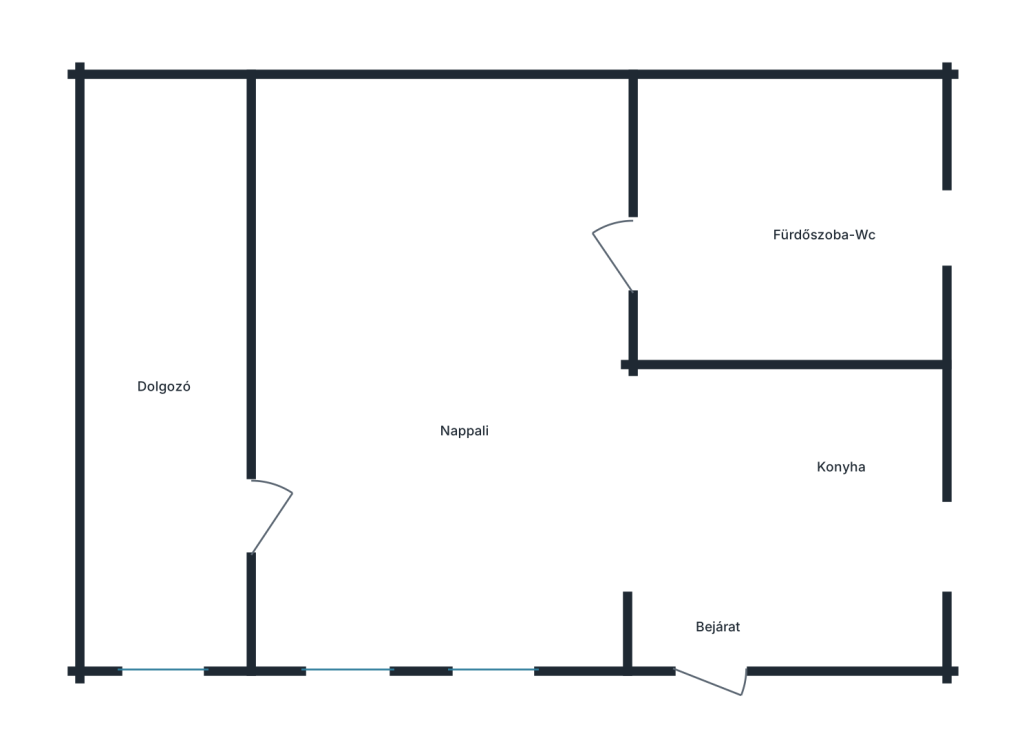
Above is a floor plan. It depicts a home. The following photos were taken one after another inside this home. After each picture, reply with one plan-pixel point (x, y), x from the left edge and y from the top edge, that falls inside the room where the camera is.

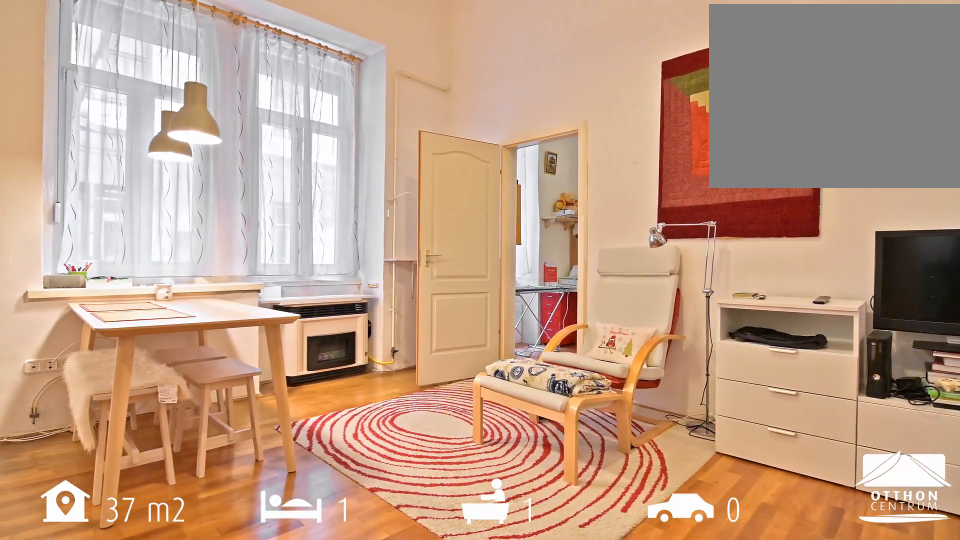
(440, 384)
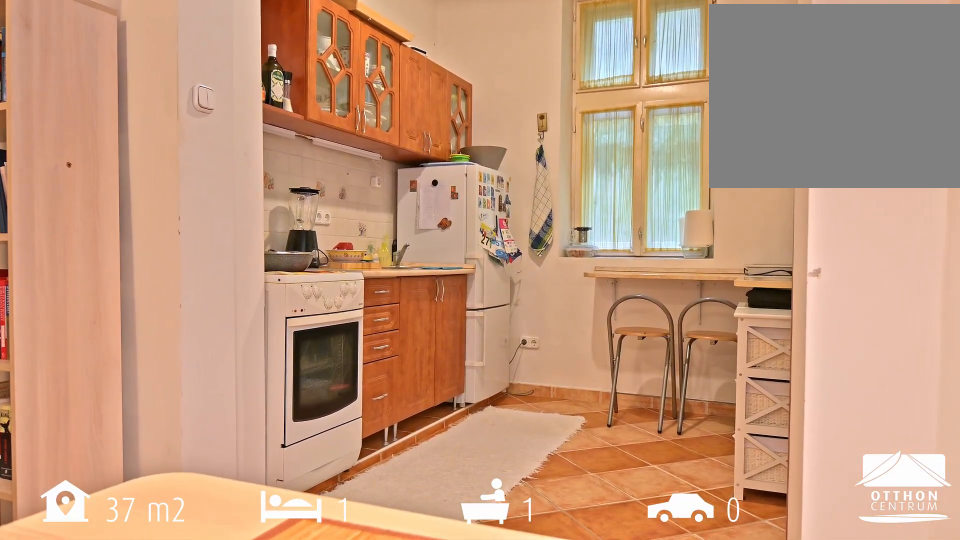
(440, 383)
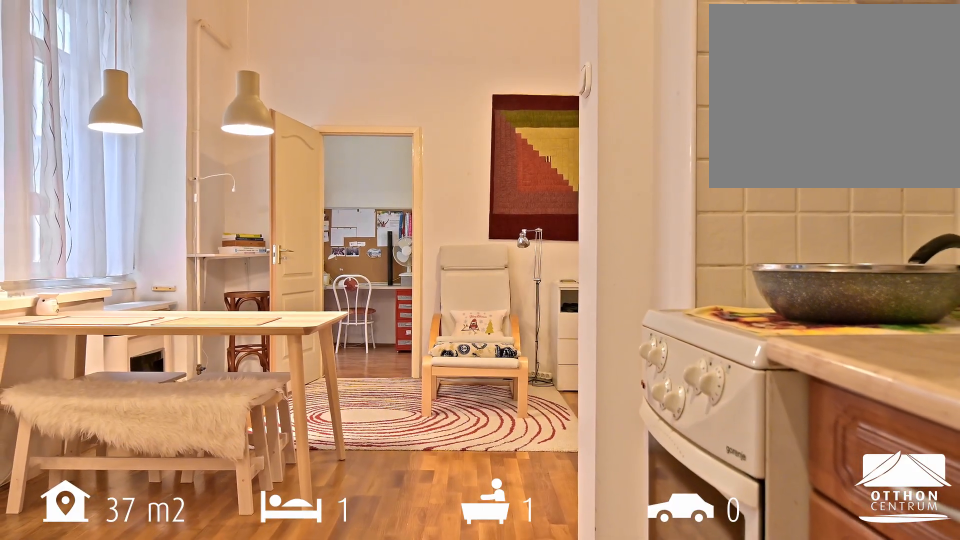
(786, 511)
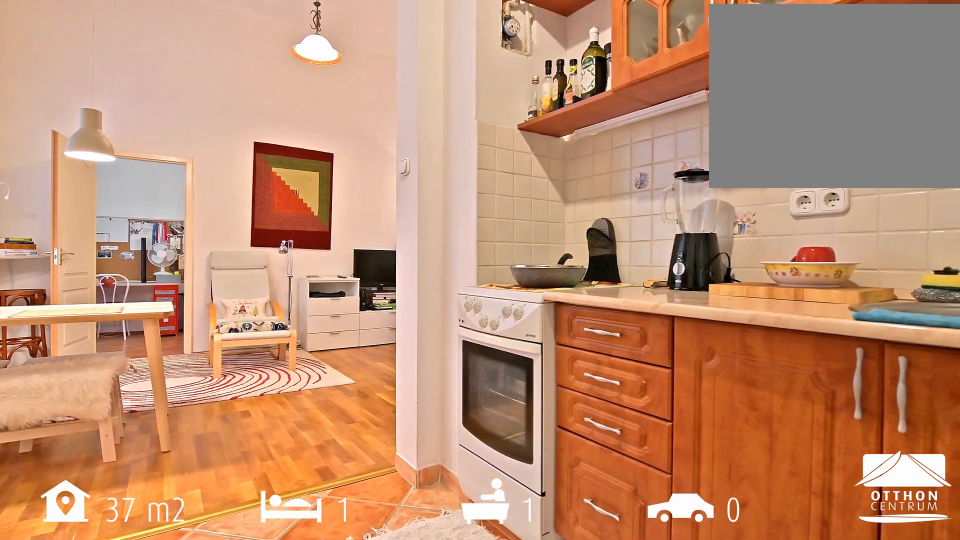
(786, 511)
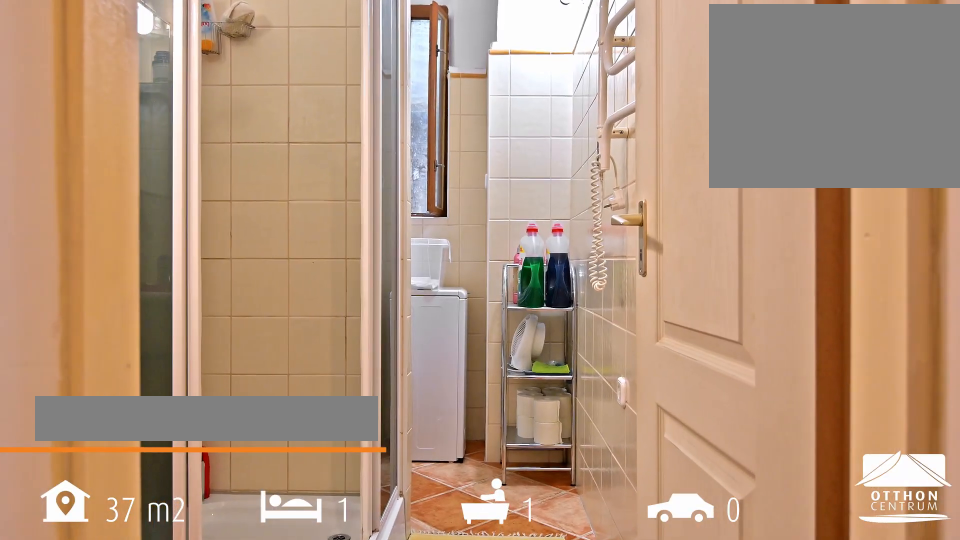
(792, 226)
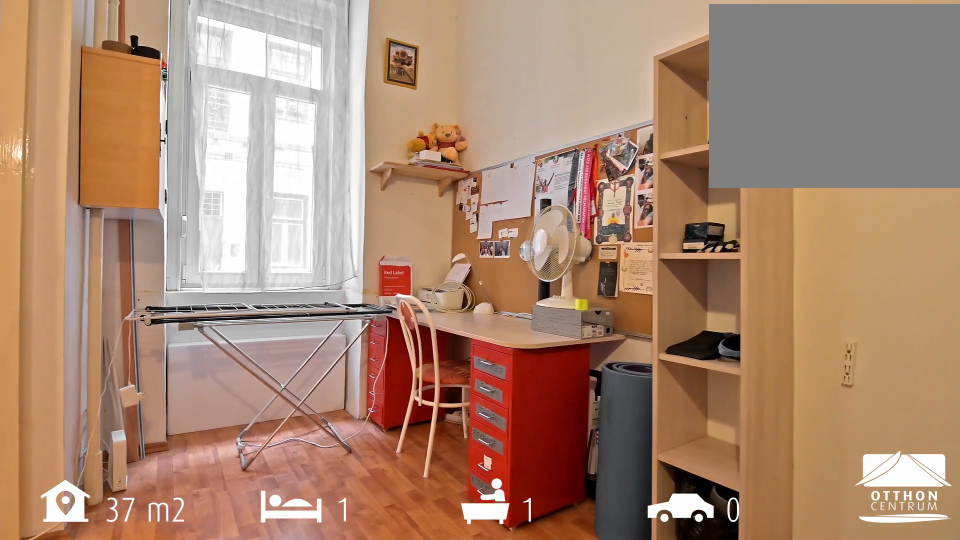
(166, 371)
